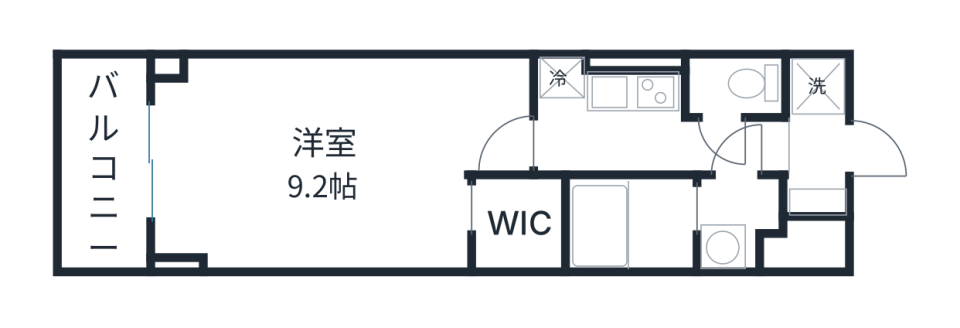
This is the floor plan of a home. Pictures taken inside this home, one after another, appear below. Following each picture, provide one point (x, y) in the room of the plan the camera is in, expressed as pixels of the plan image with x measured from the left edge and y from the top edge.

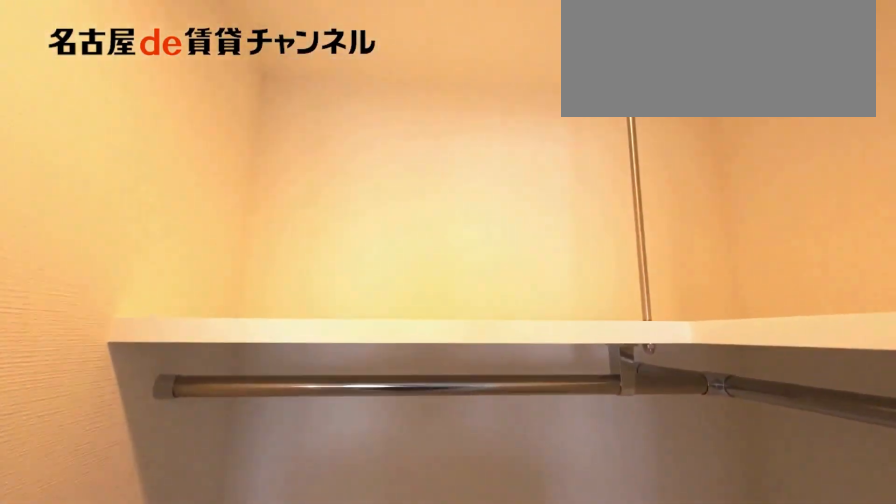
(518, 225)
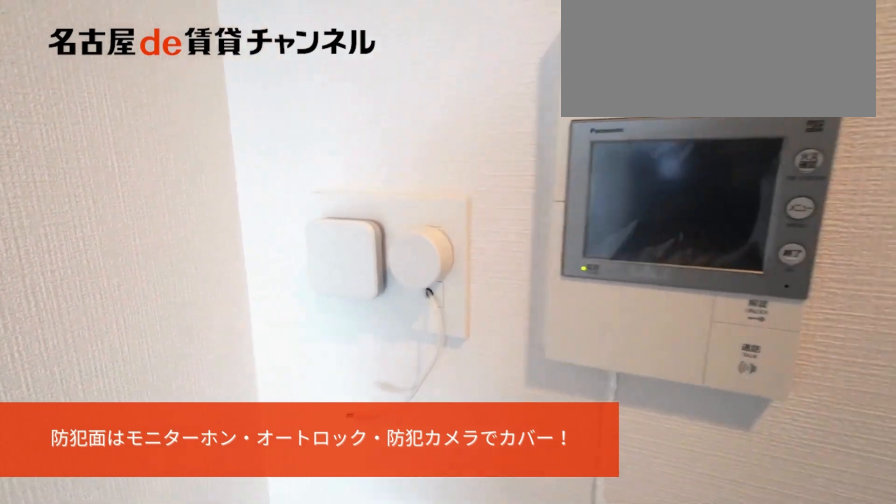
(332, 158)
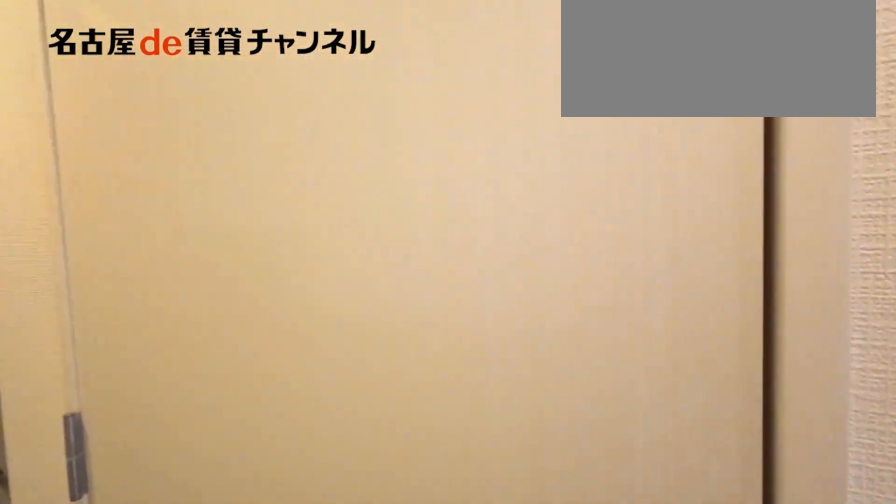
(655, 142)
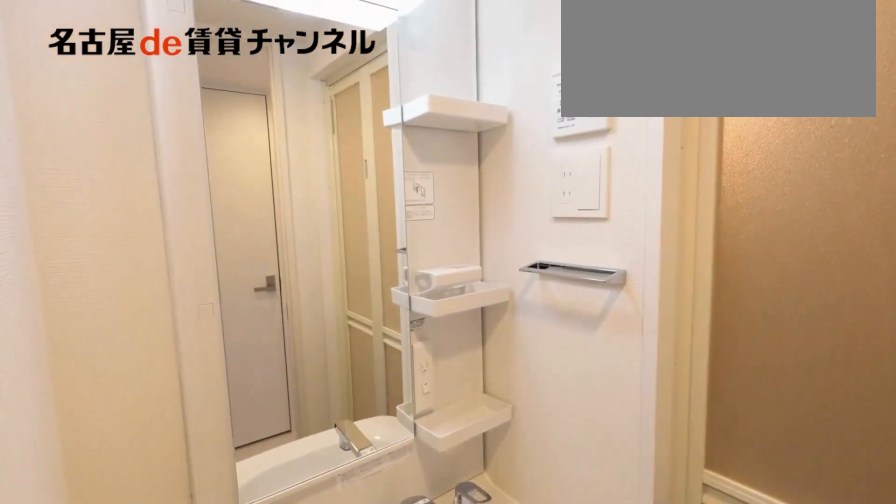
(737, 222)
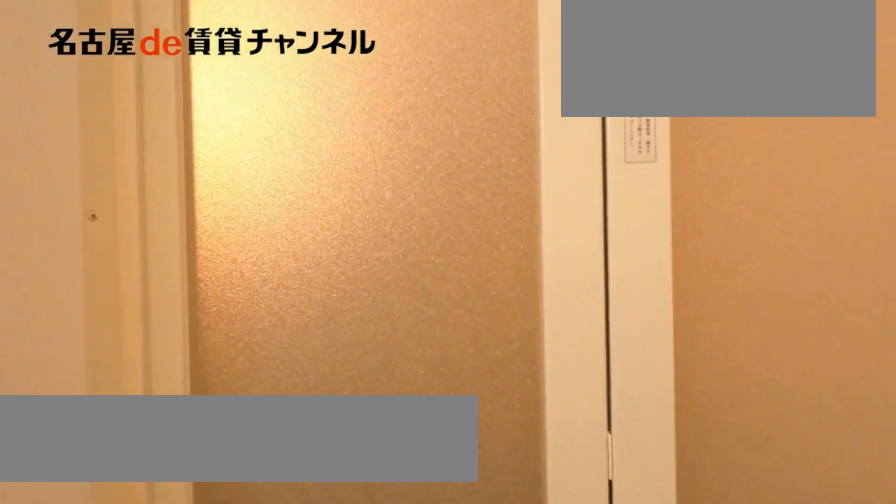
(737, 222)
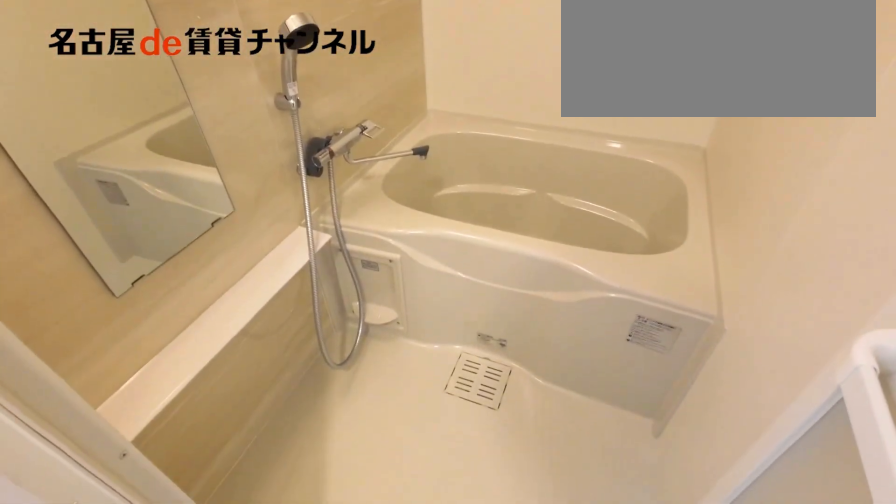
(631, 225)
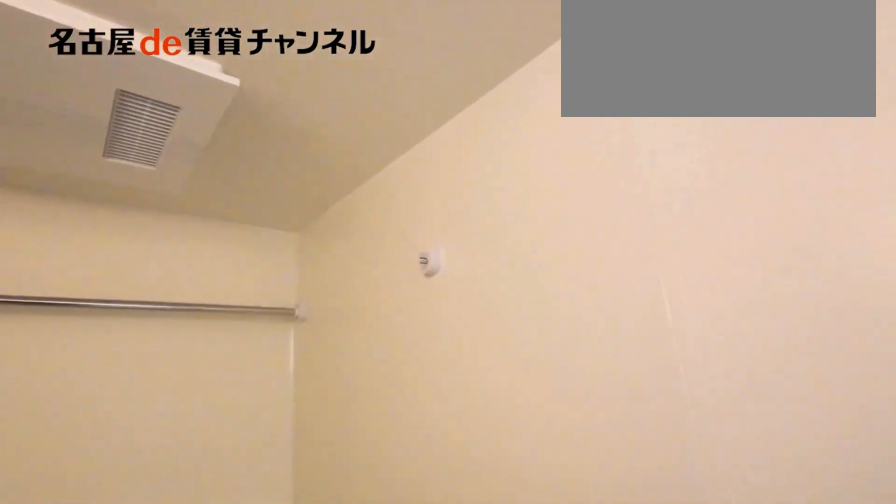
(631, 225)
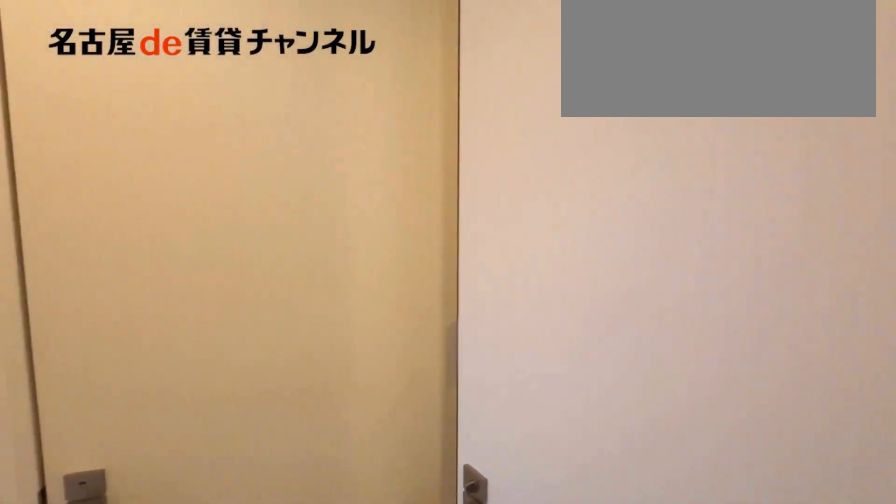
(655, 142)
